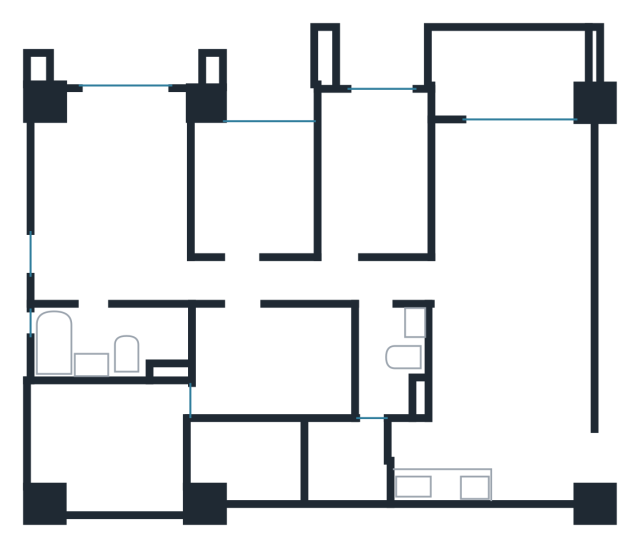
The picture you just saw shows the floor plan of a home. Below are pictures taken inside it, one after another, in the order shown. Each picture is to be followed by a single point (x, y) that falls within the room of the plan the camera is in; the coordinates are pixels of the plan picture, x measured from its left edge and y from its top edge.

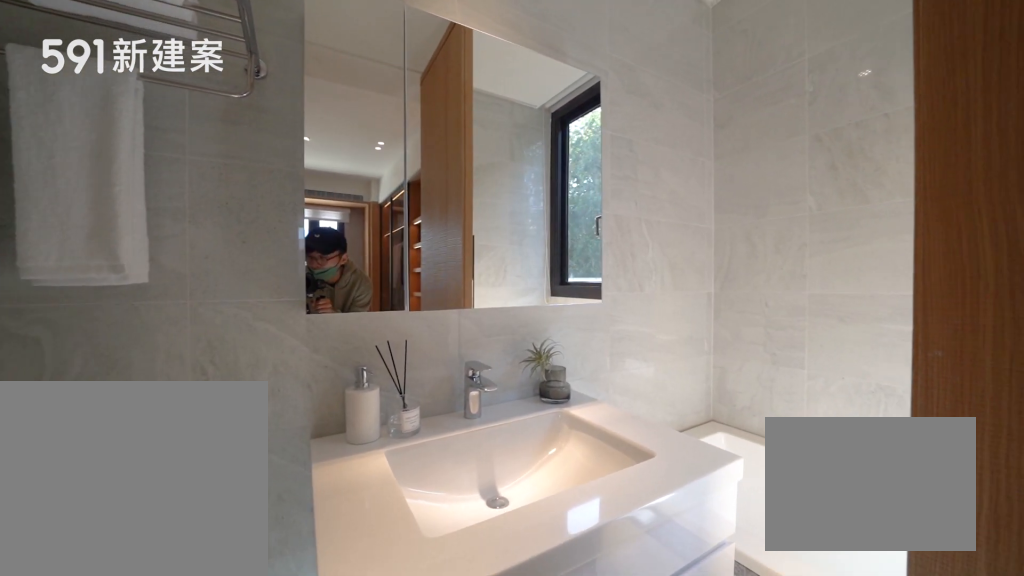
(108, 342)
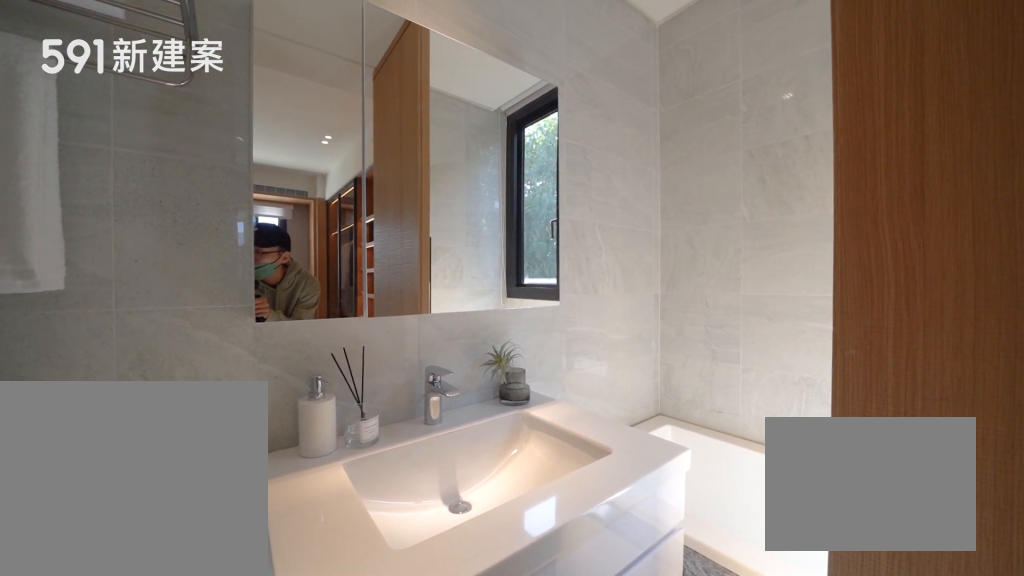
(108, 342)
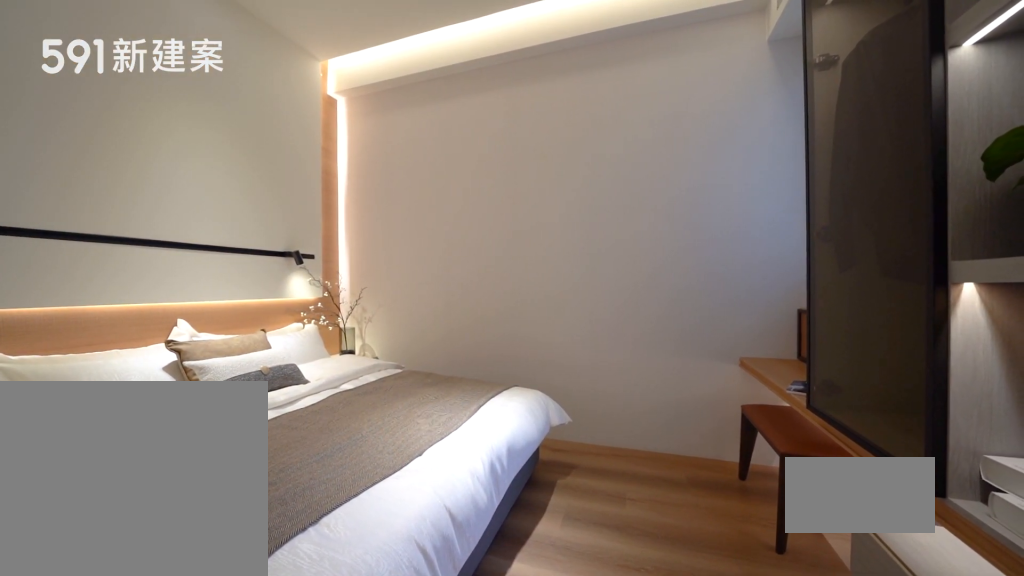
(278, 363)
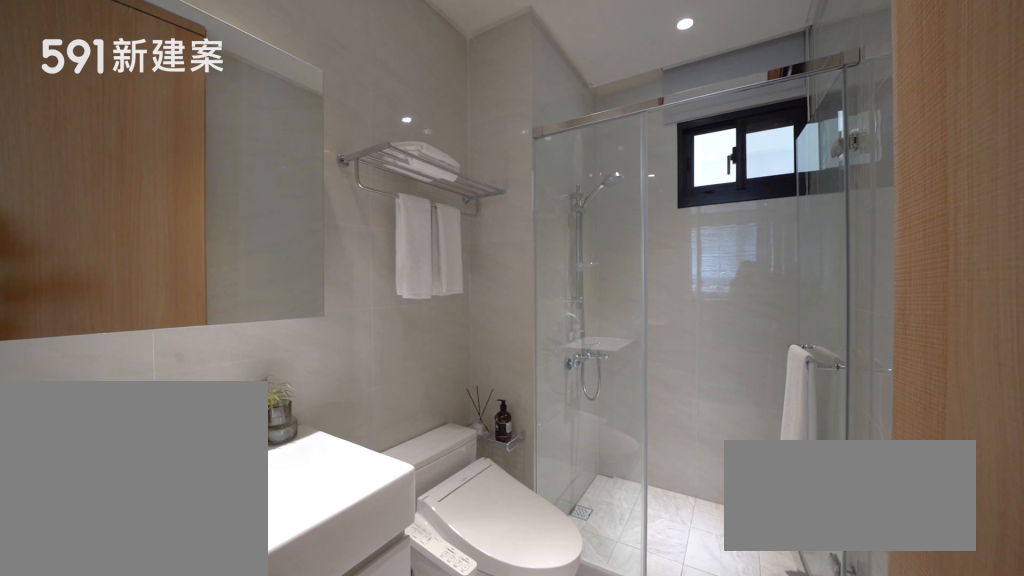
(390, 363)
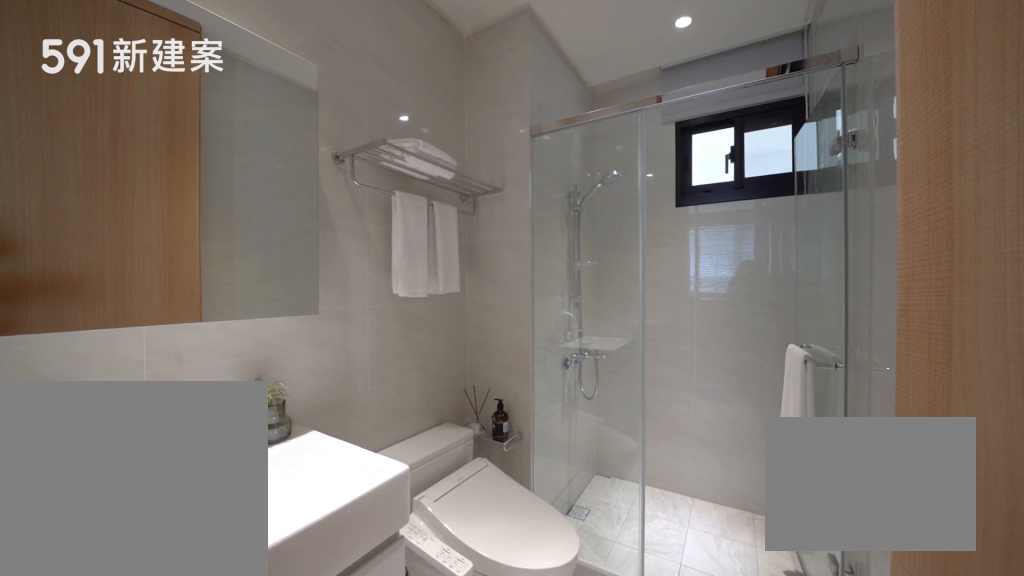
(390, 363)
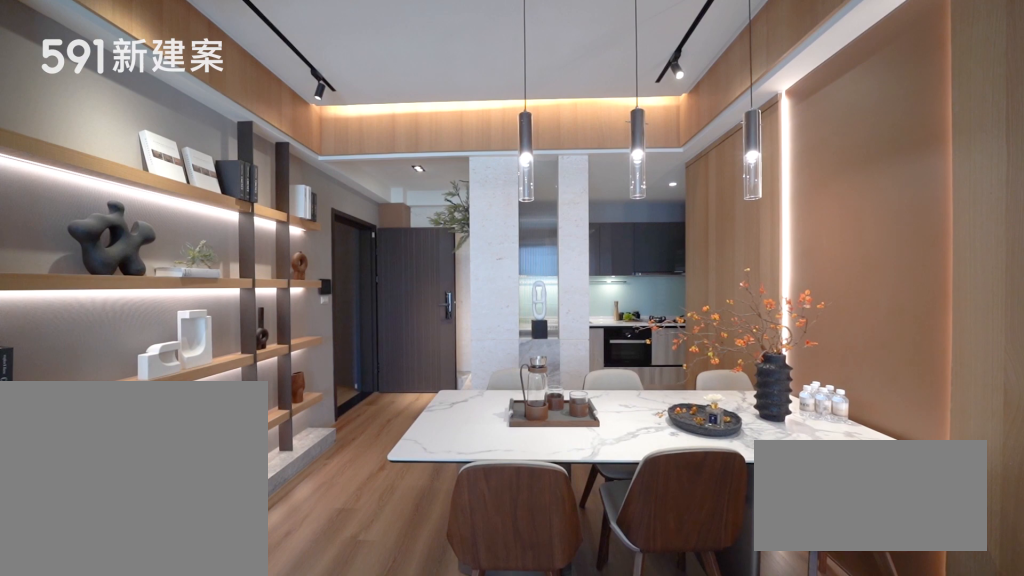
(509, 349)
